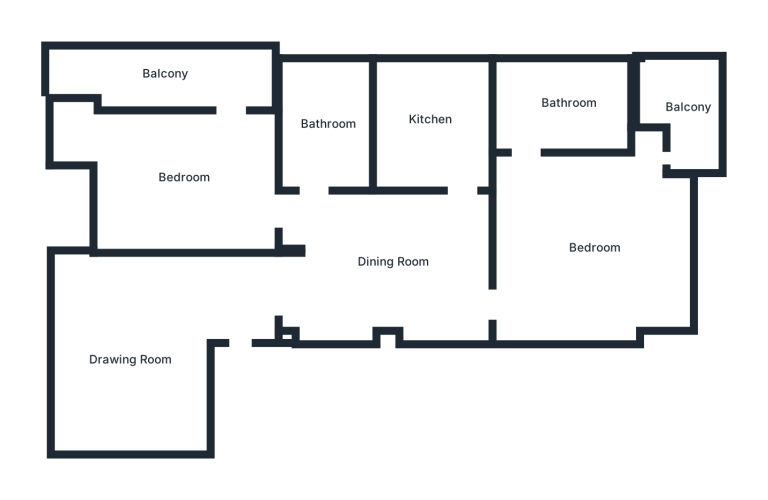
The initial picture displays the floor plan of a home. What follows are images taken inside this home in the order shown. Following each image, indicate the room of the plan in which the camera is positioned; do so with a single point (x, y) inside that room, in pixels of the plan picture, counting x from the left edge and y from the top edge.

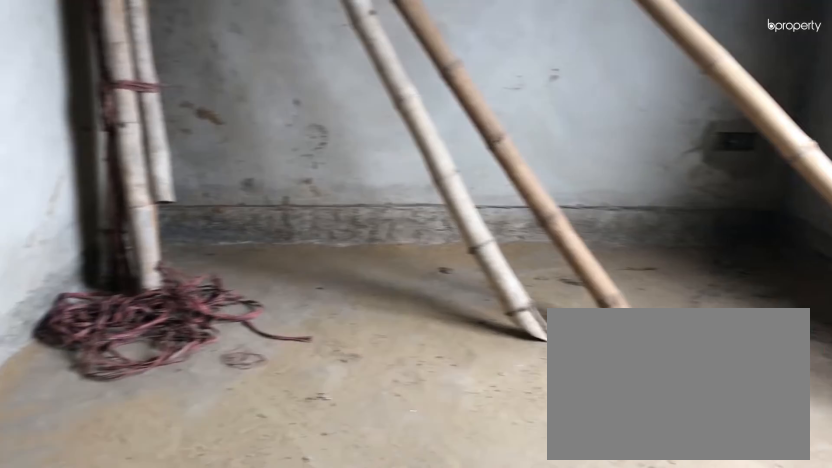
(130, 357)
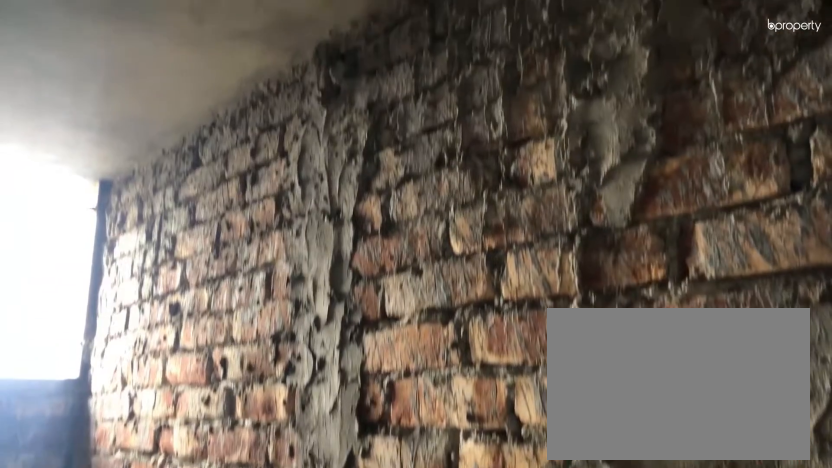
(322, 124)
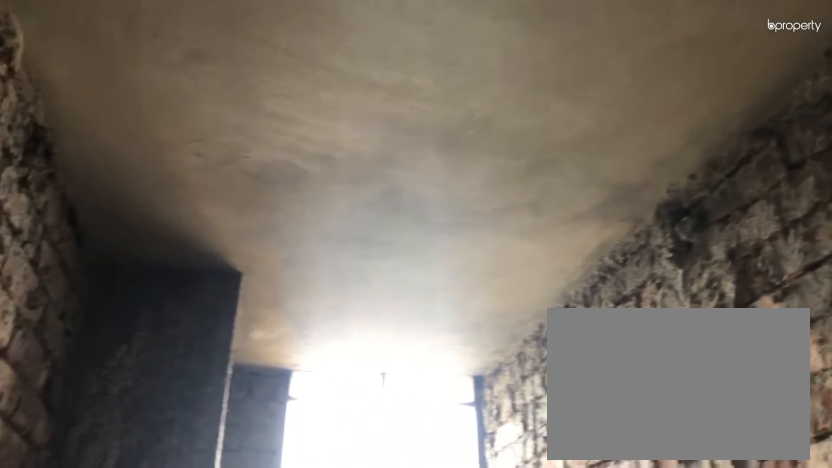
(322, 124)
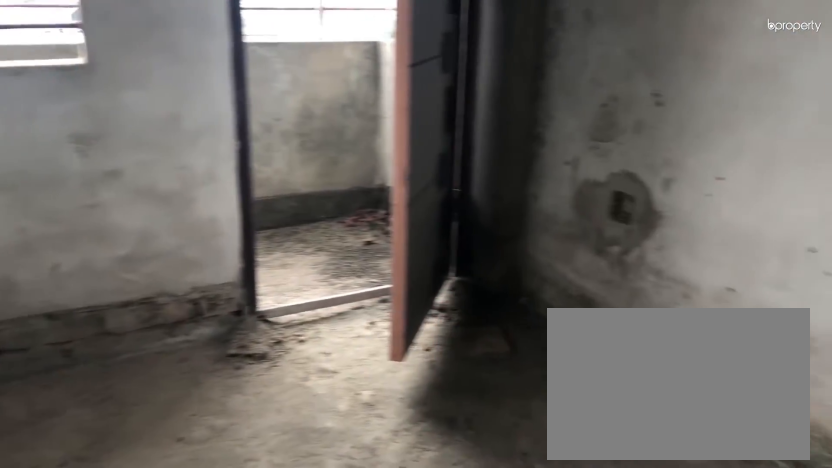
(182, 178)
